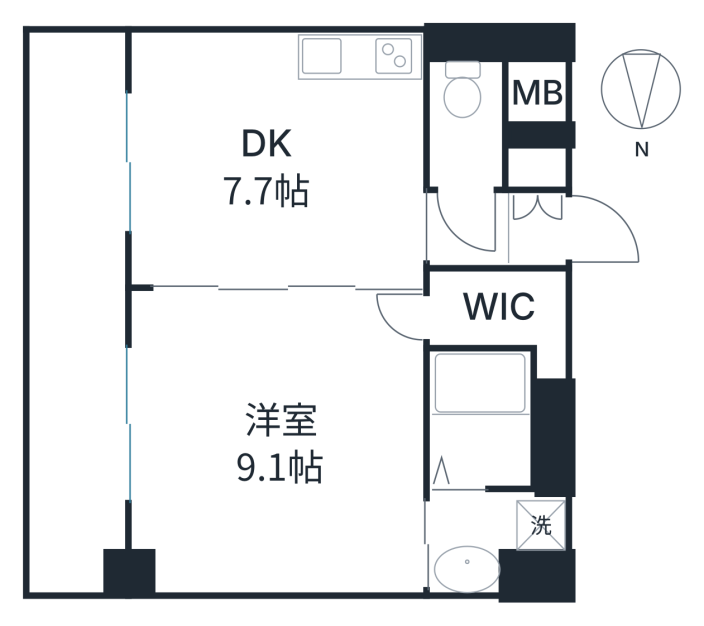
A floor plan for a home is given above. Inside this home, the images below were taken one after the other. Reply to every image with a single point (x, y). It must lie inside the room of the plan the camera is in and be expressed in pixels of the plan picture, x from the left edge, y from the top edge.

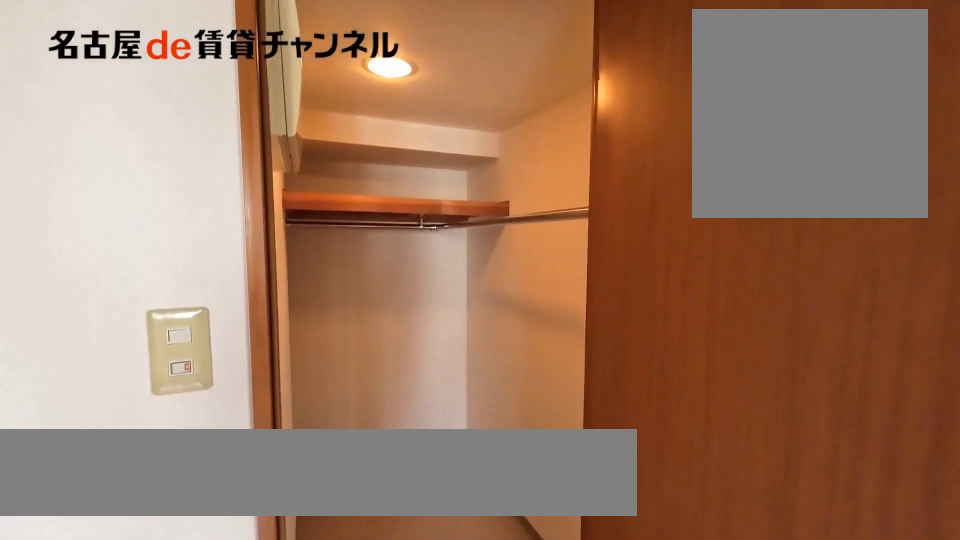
(507, 313)
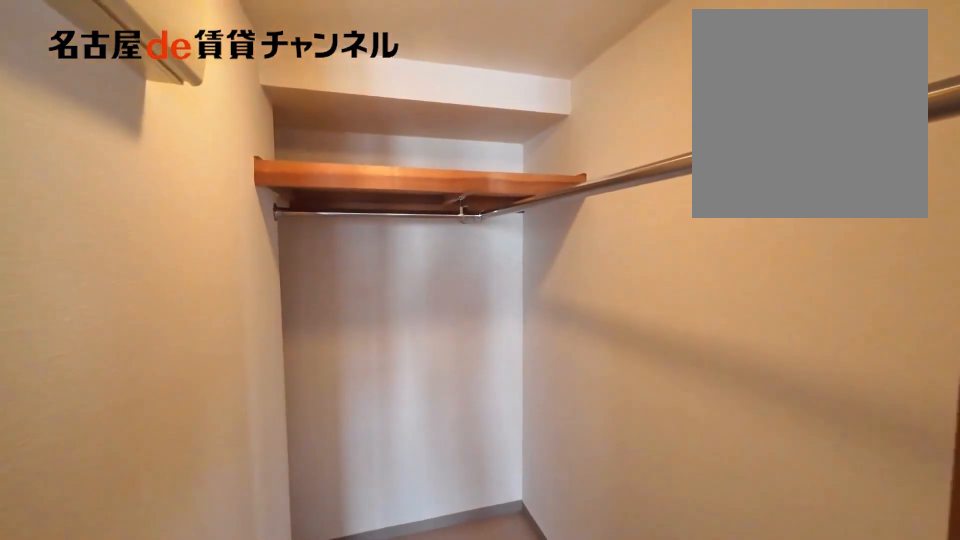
(507, 313)
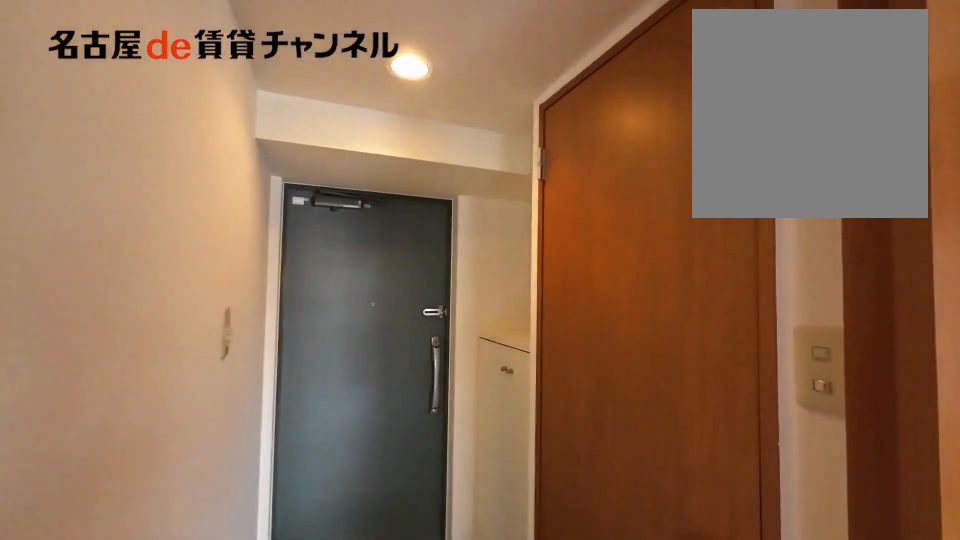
(468, 230)
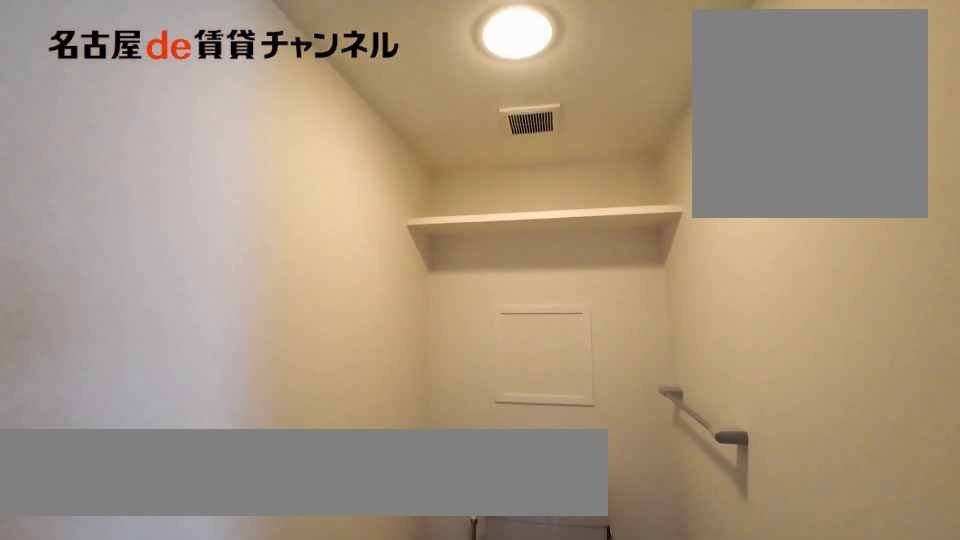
(466, 128)
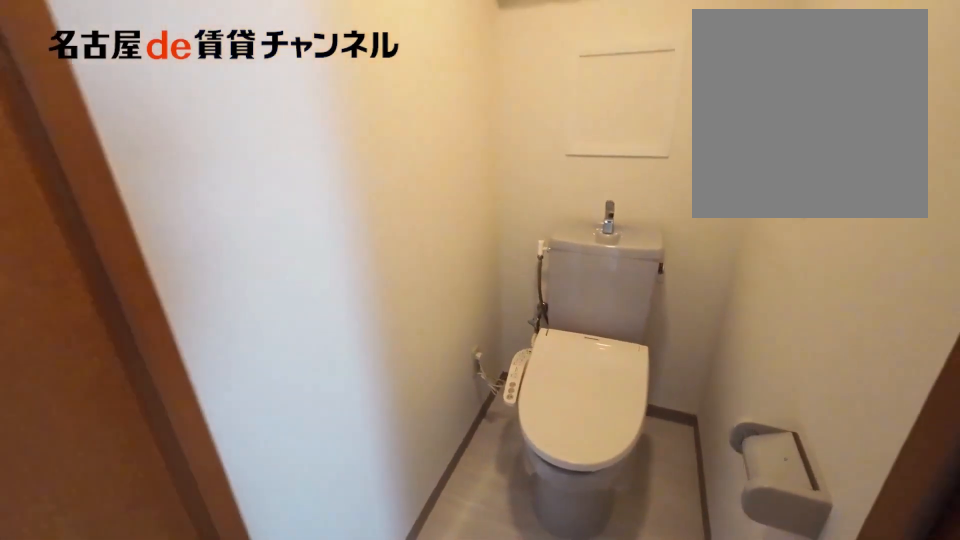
(466, 128)
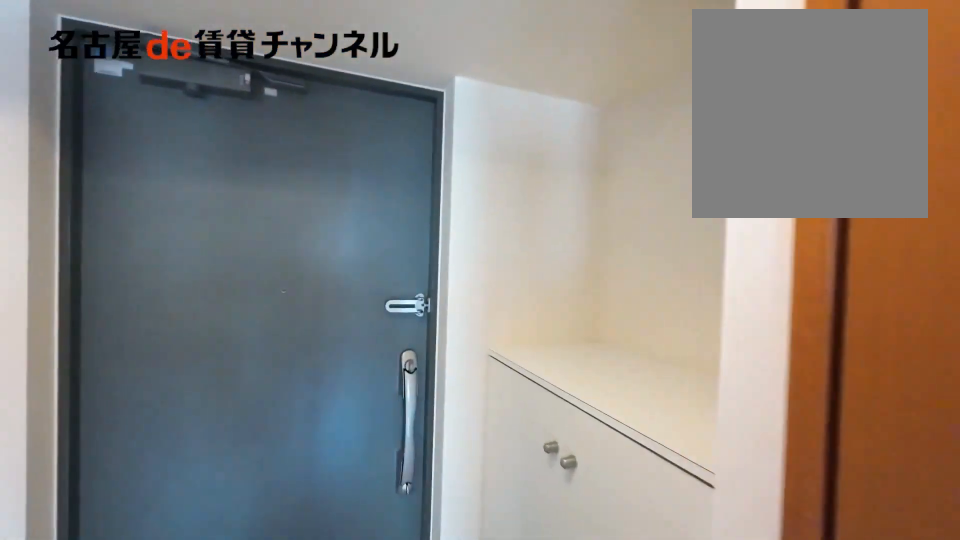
(533, 227)
